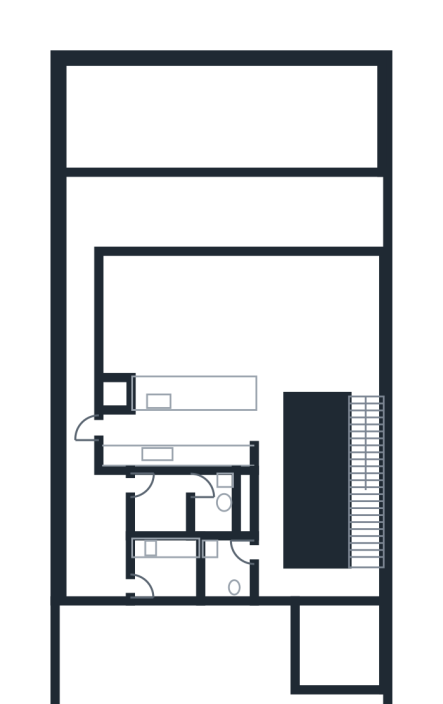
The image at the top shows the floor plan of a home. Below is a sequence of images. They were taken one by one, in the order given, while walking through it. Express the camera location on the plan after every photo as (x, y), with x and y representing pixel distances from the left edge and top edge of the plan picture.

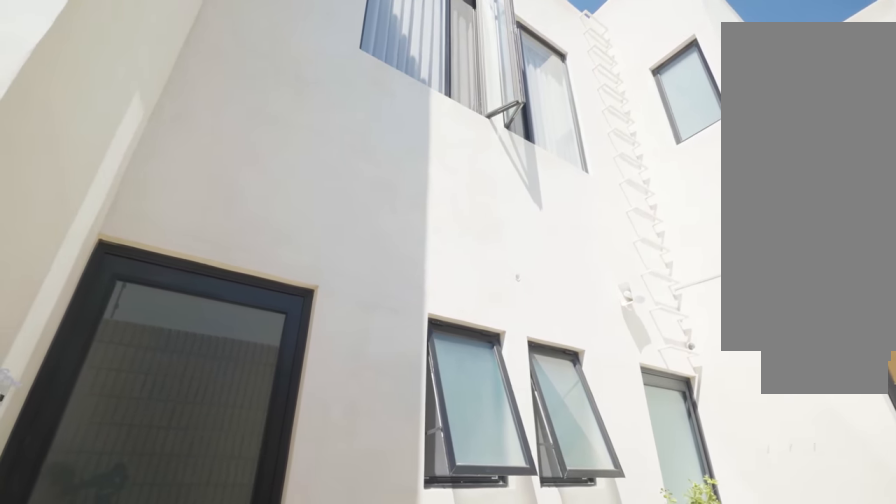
(82, 506)
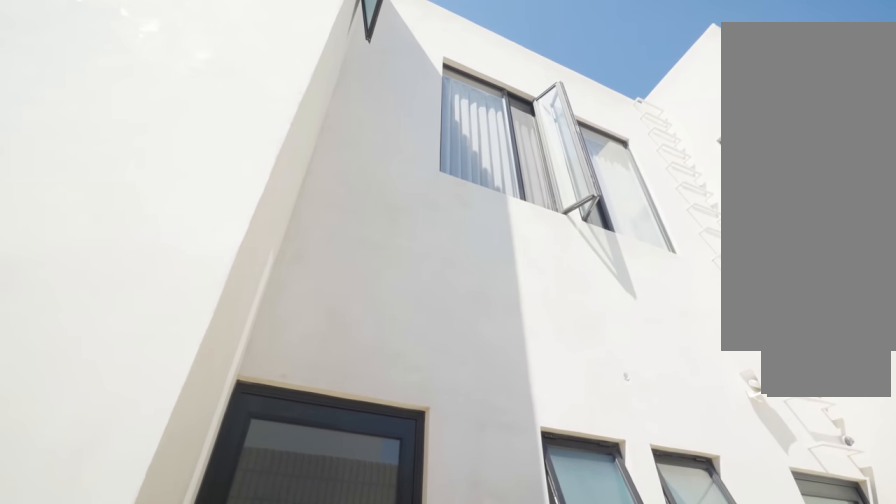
(82, 505)
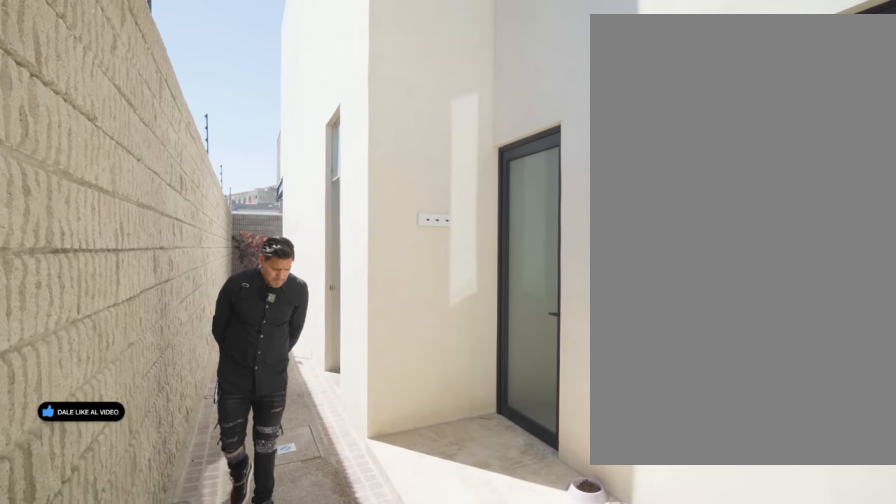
(94, 569)
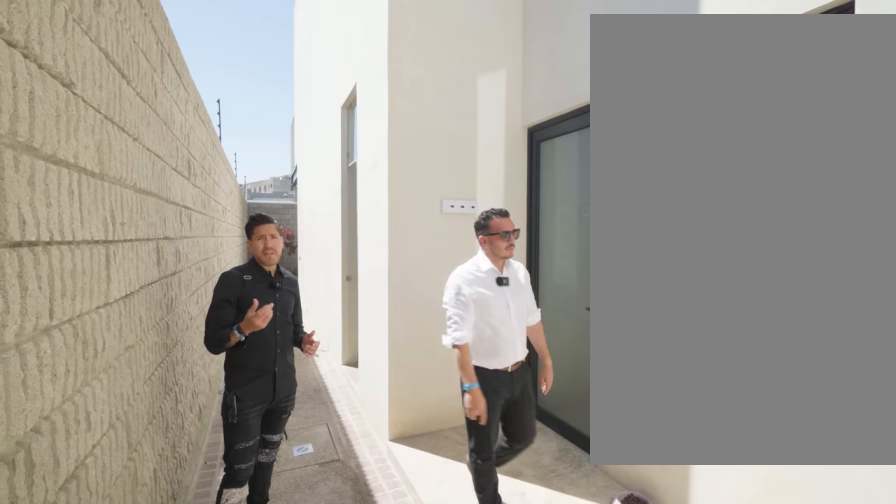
(86, 568)
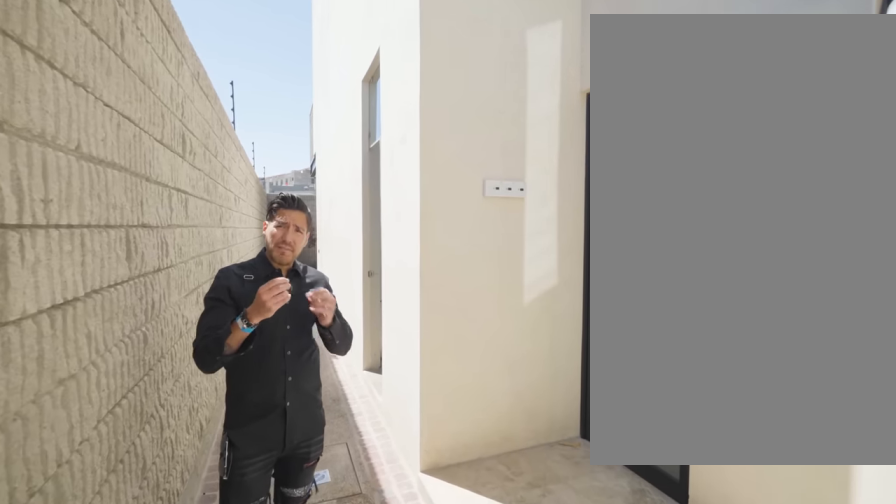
(86, 568)
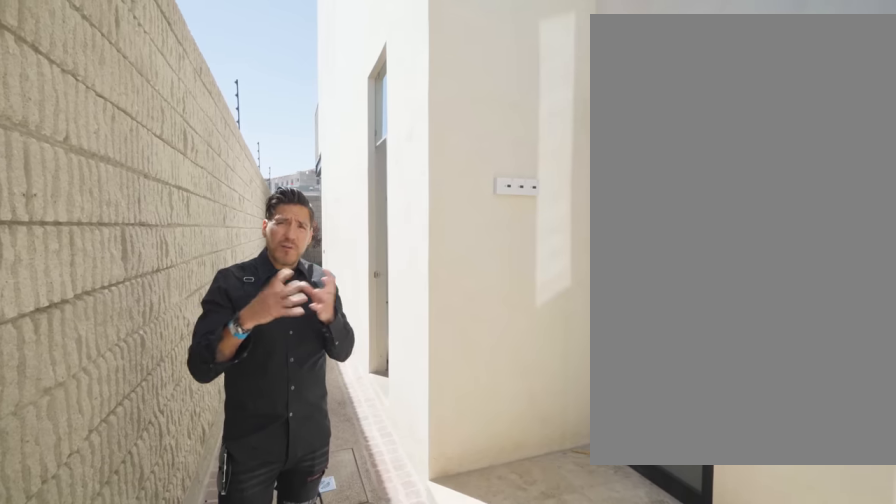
(86, 568)
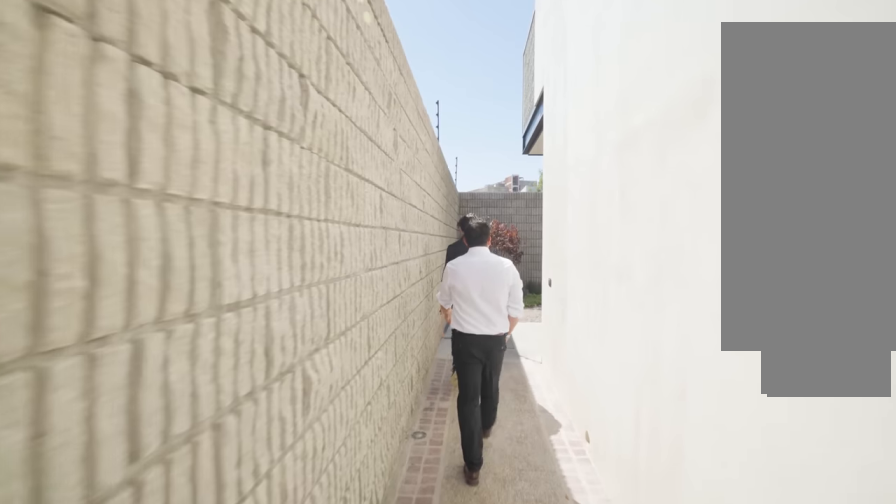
(72, 445)
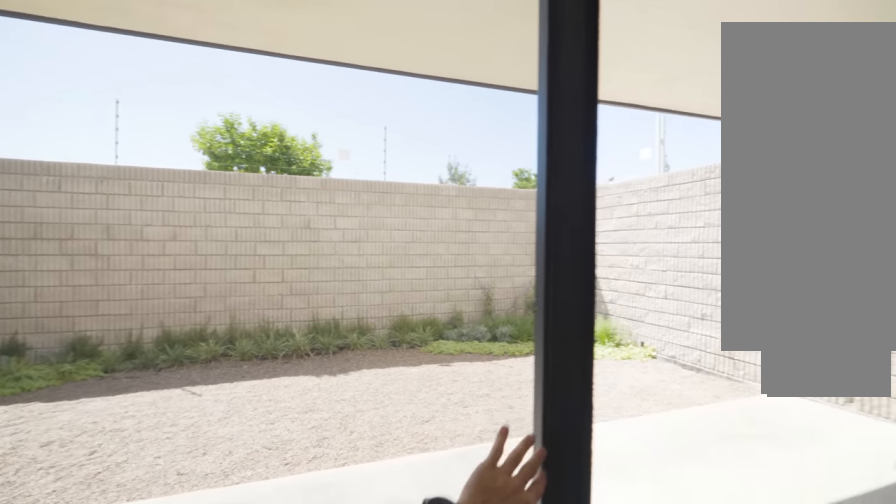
(190, 273)
